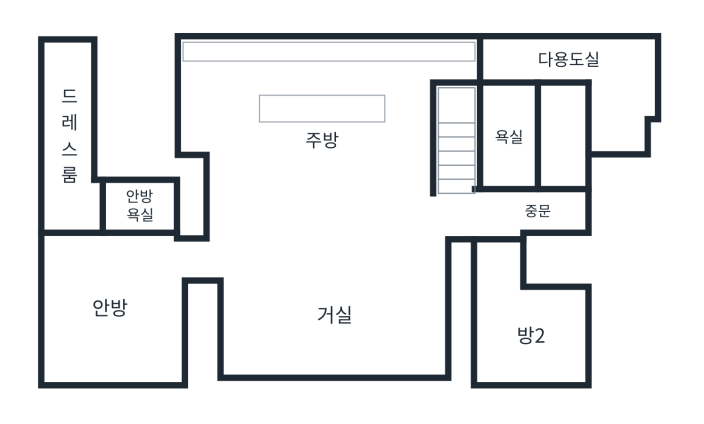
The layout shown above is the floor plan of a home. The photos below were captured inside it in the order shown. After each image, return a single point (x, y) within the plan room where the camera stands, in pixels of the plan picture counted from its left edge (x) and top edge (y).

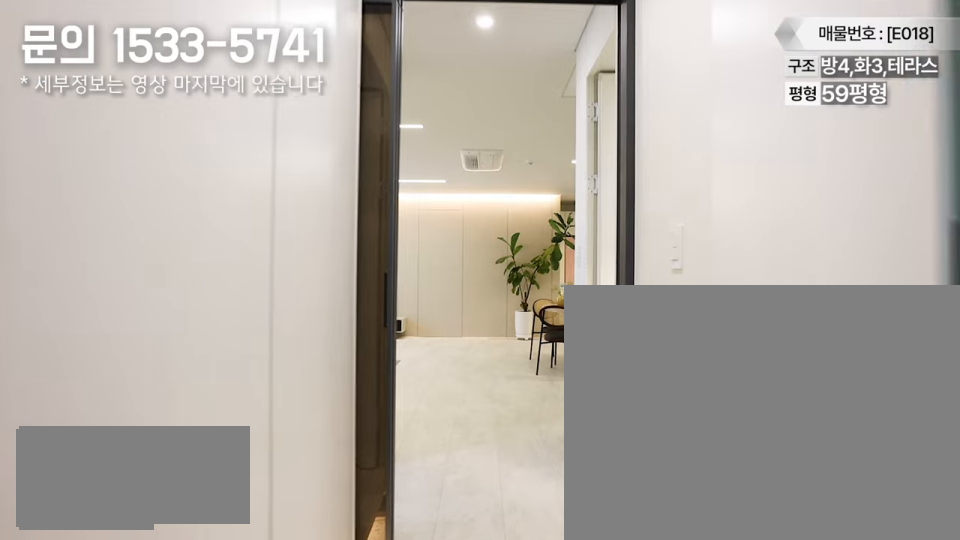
(537, 210)
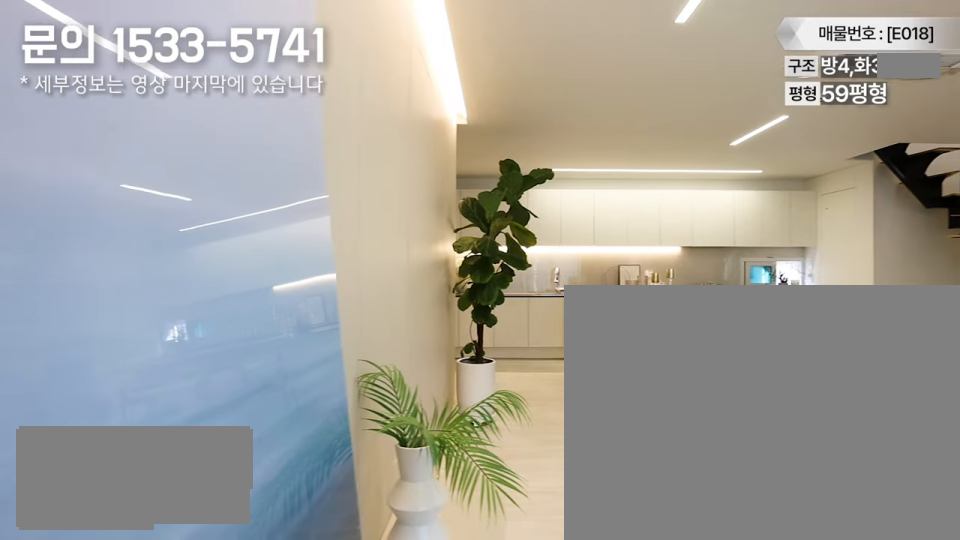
(326, 272)
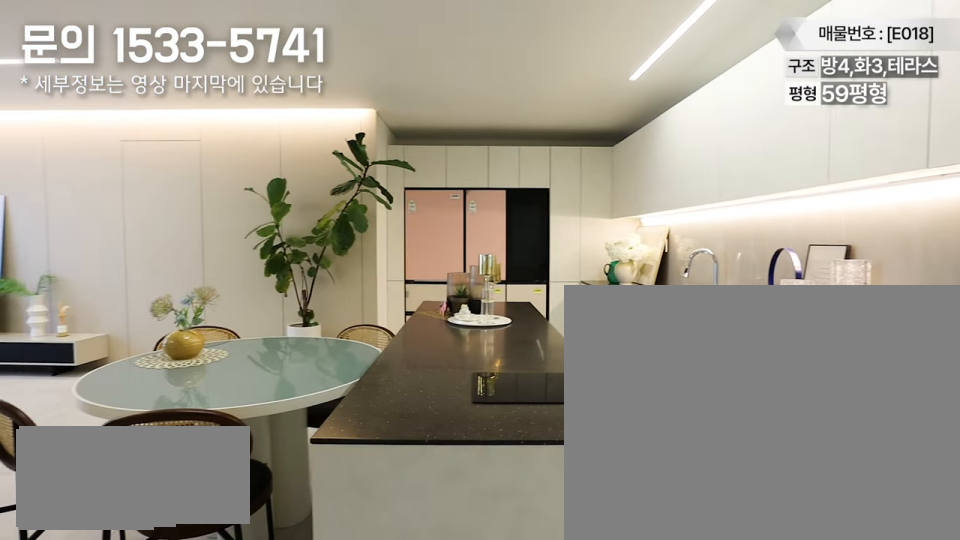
(324, 126)
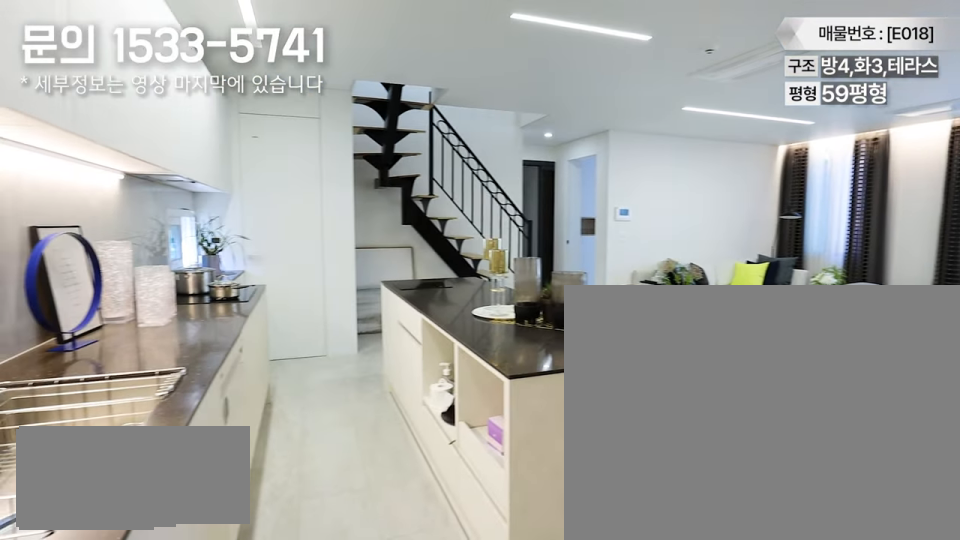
(324, 126)
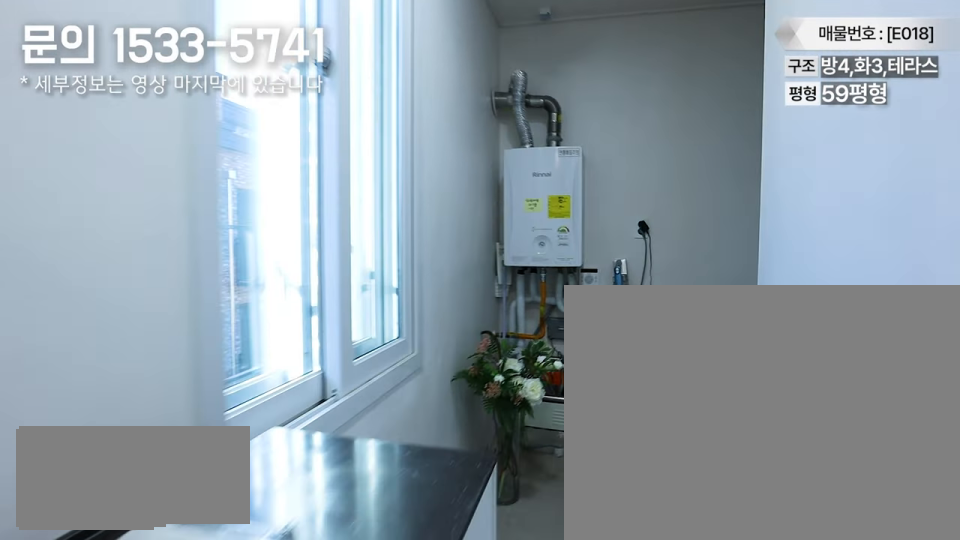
(574, 59)
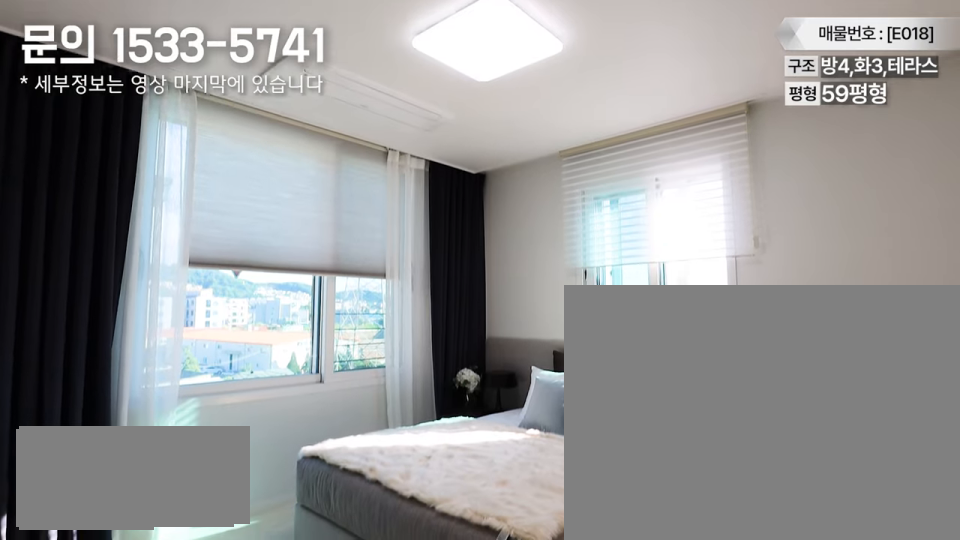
(113, 310)
